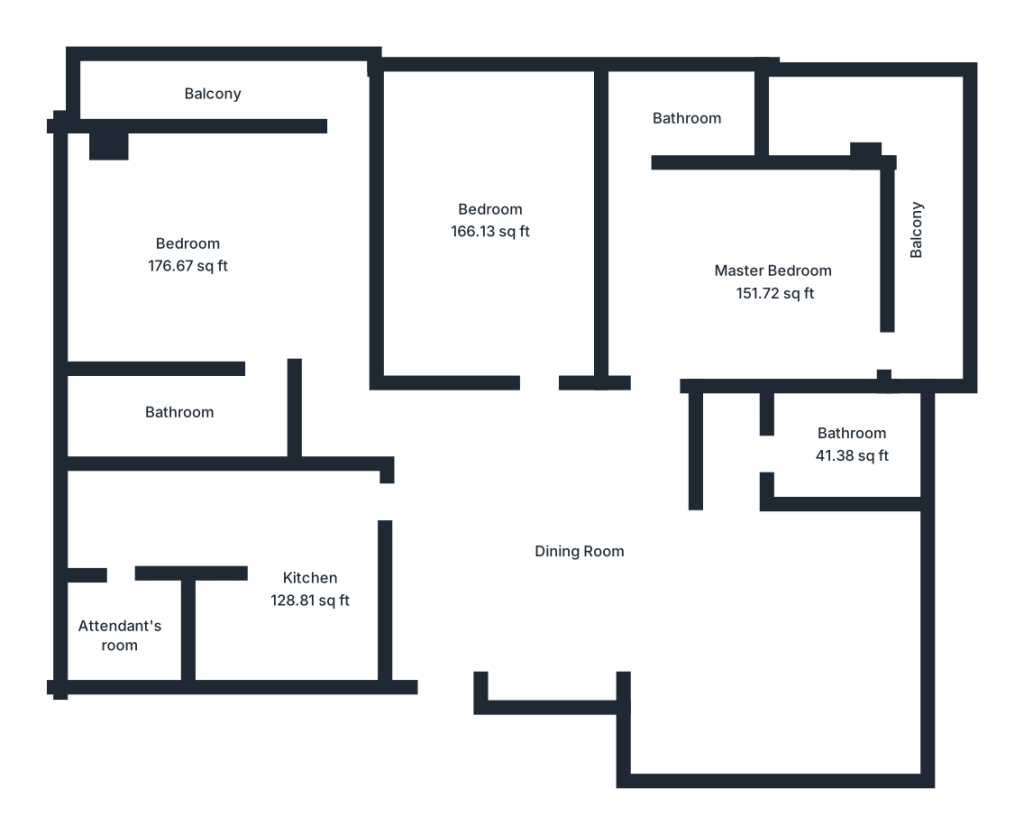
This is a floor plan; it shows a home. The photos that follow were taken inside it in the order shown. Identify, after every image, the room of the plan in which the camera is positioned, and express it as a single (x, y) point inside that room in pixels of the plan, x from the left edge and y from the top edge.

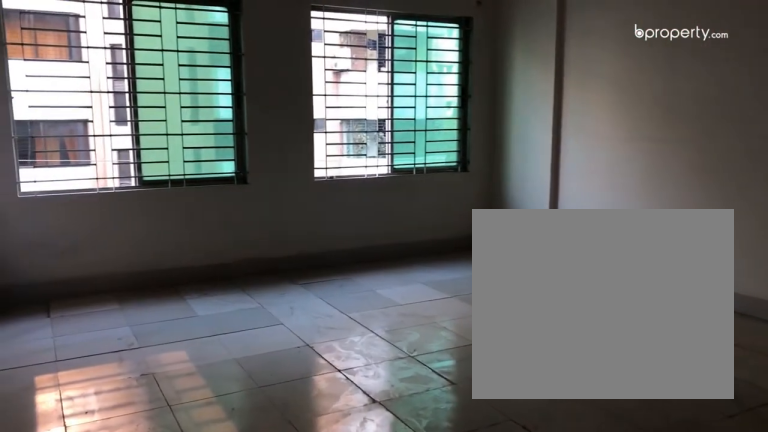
(568, 550)
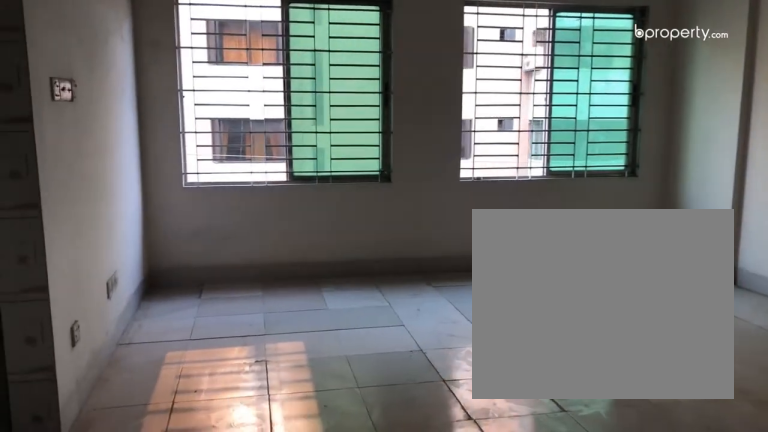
(568, 550)
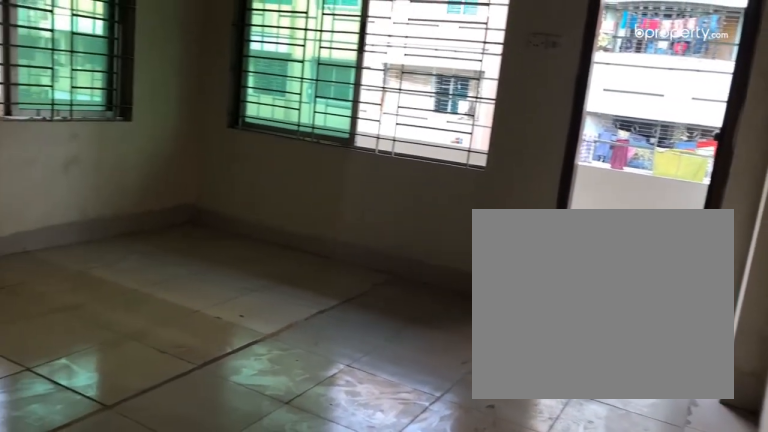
(770, 282)
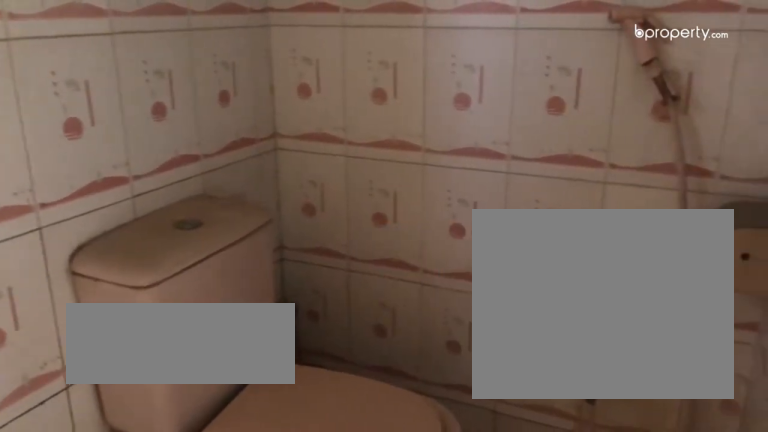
(690, 118)
